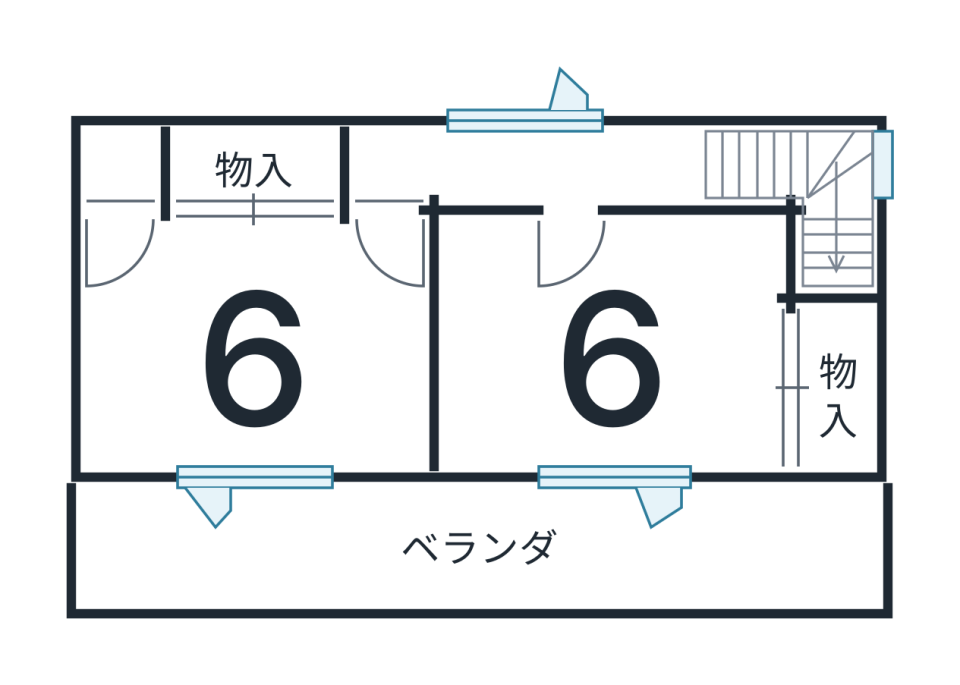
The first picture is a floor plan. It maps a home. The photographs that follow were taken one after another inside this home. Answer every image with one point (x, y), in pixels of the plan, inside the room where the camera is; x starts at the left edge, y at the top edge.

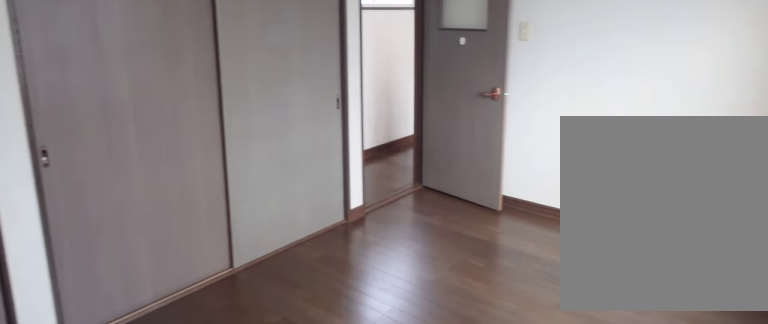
(258, 344)
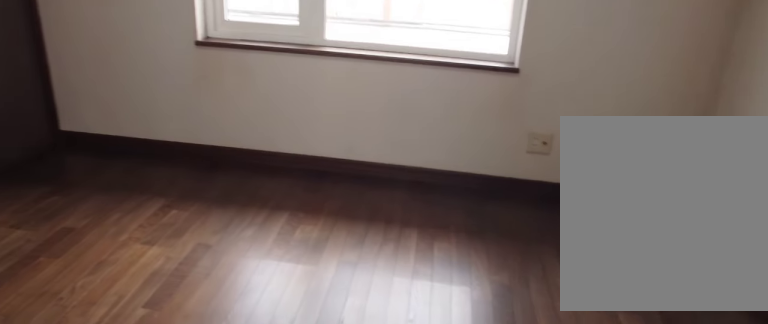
(611, 355)
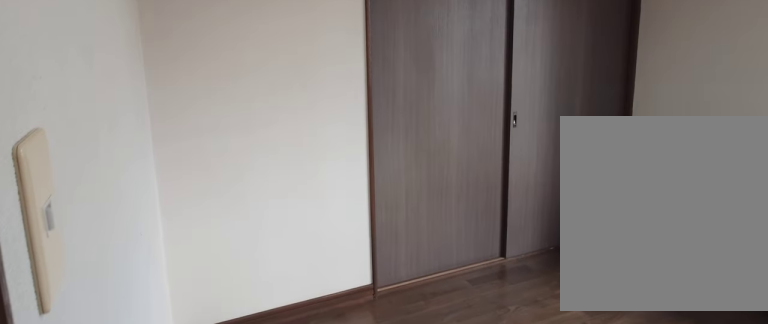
(611, 355)
